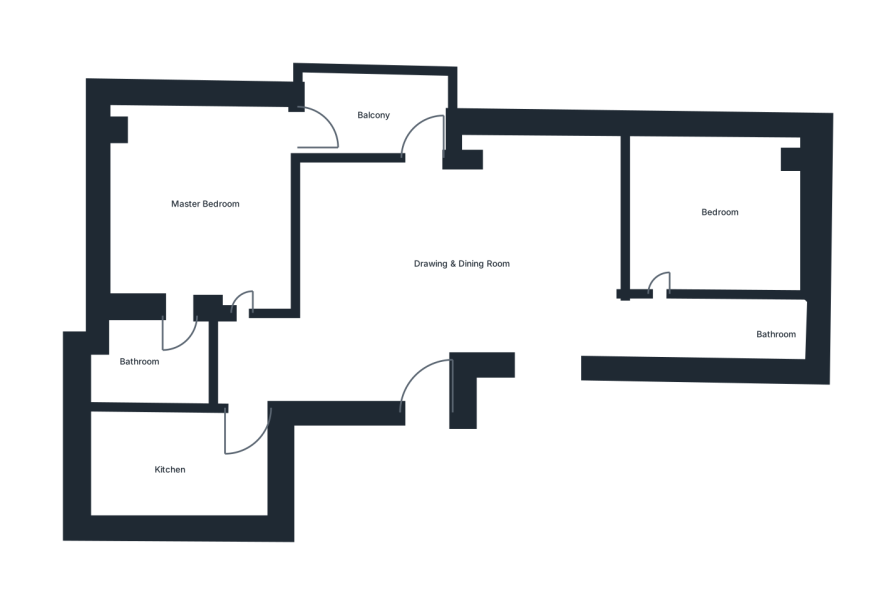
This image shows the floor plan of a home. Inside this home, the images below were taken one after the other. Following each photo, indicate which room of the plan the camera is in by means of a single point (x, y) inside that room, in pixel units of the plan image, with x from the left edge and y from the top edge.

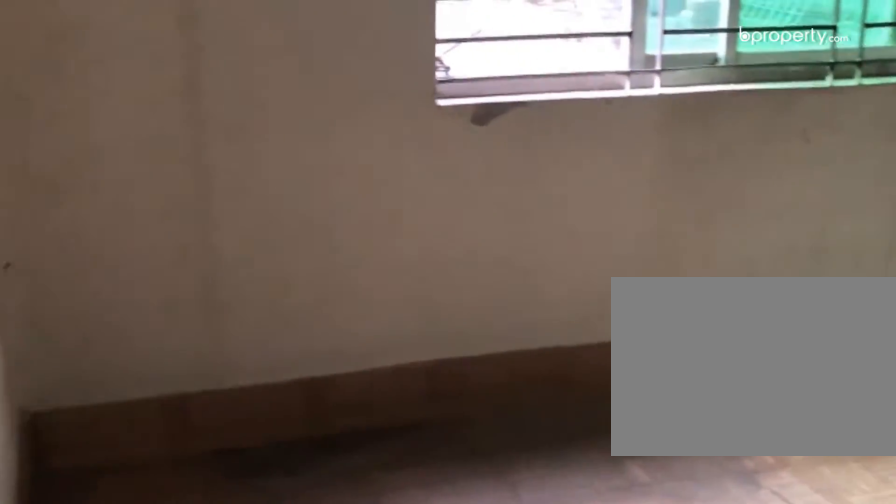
(199, 208)
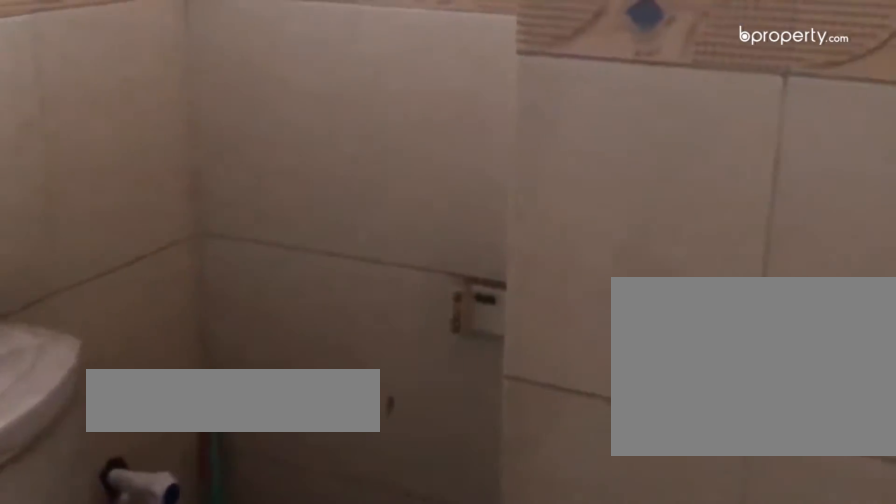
(163, 359)
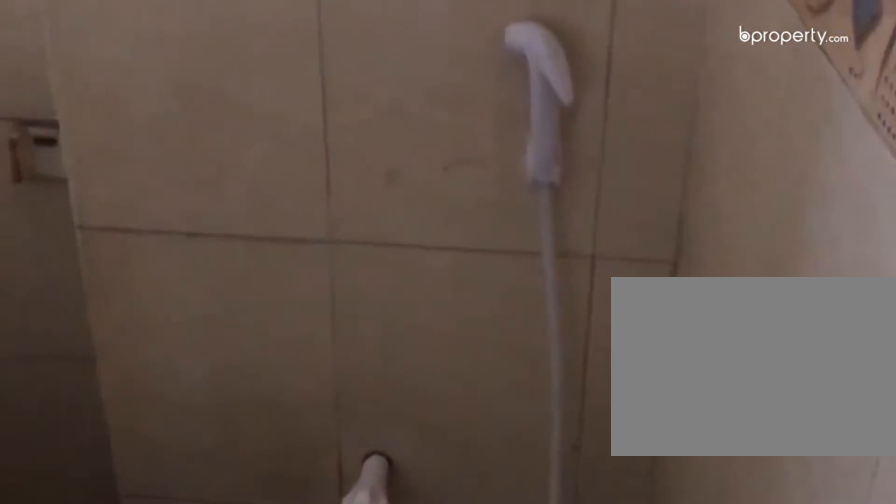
(163, 359)
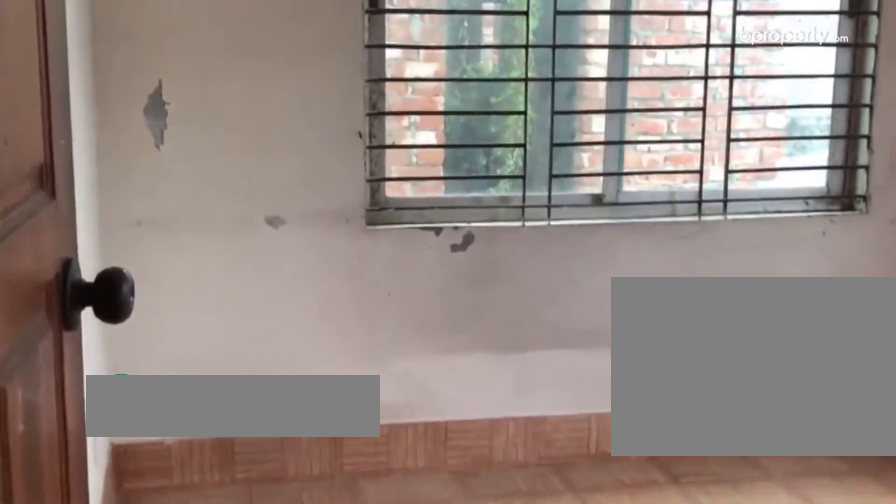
(709, 216)
